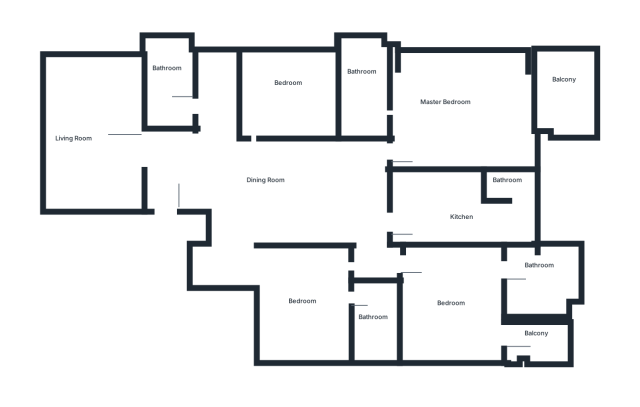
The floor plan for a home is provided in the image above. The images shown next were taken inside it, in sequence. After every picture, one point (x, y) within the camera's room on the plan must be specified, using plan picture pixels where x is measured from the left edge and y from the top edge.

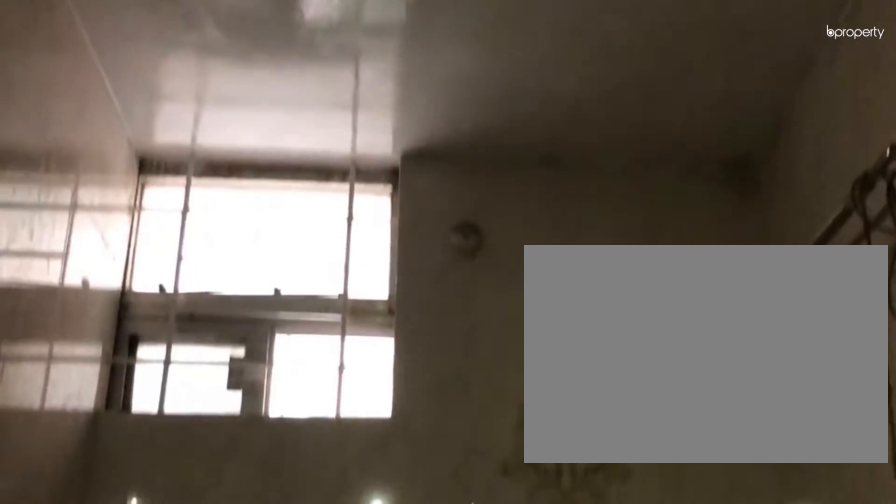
(171, 93)
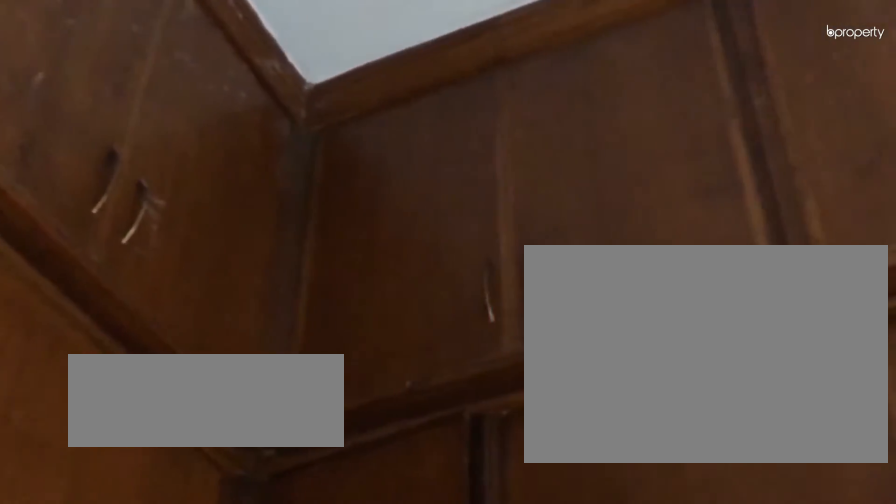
(442, 217)
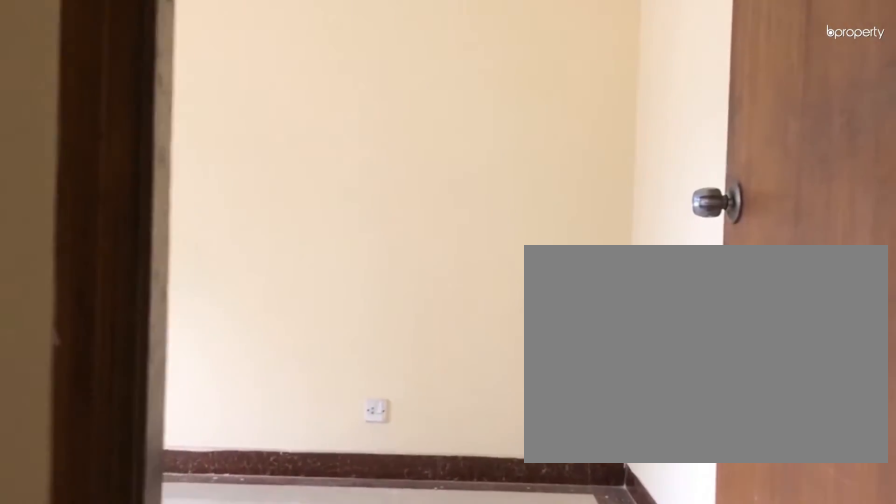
(326, 300)
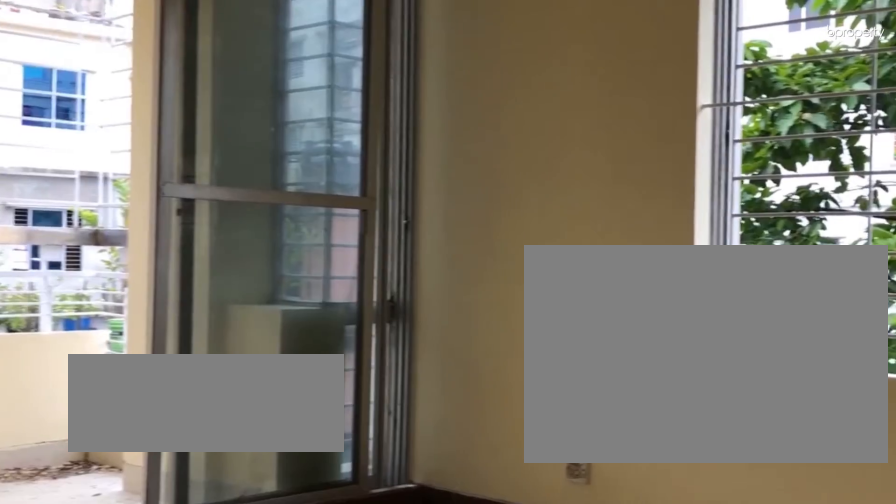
(465, 286)
